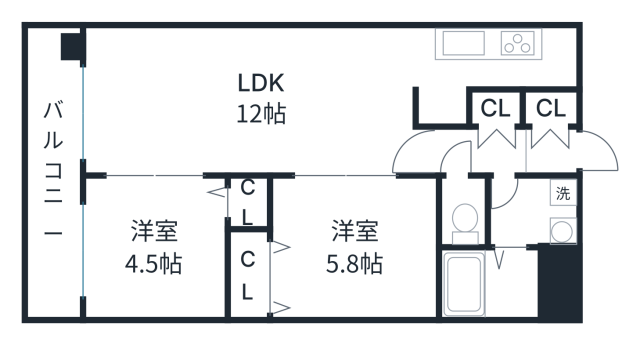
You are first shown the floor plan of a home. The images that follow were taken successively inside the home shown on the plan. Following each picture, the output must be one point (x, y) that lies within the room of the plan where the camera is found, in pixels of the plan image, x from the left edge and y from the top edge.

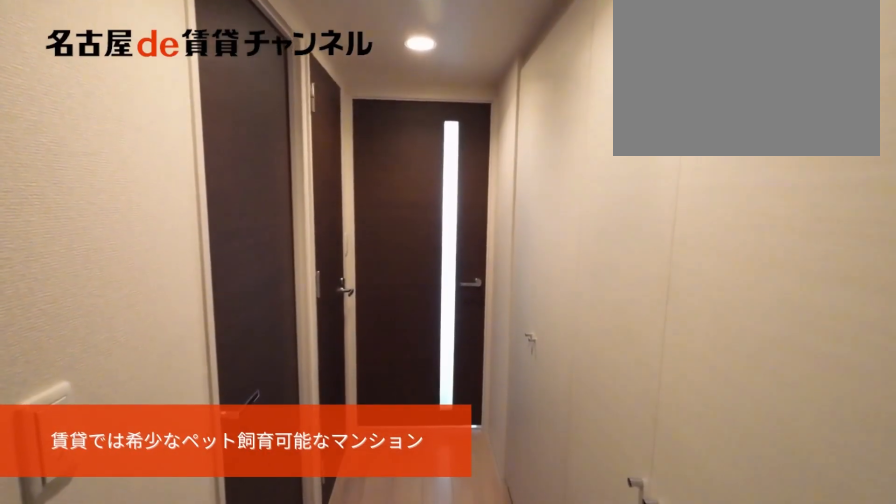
(523, 132)
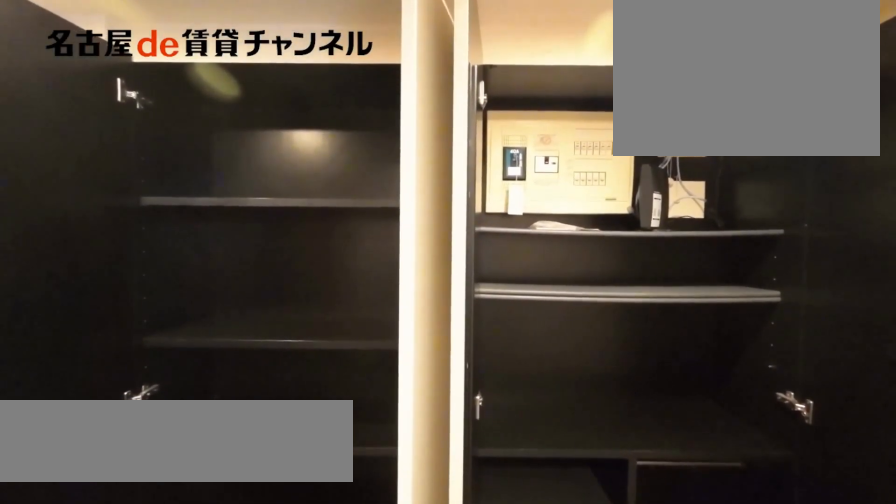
(523, 132)
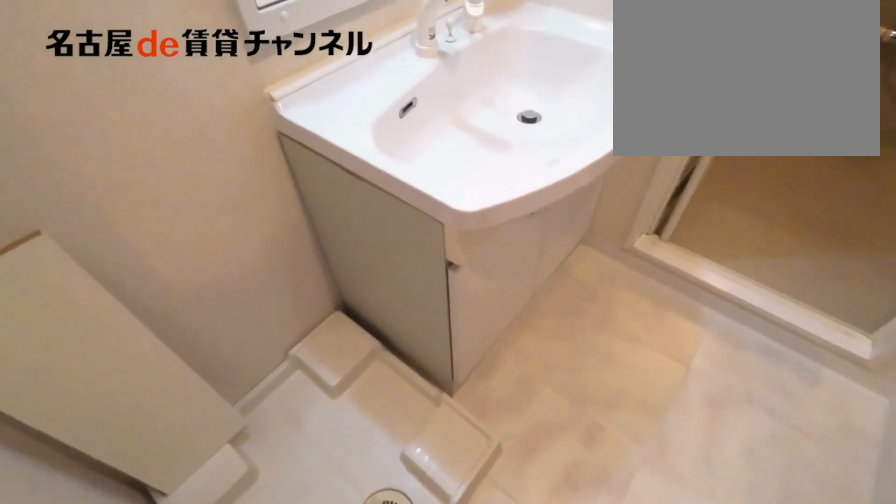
(534, 212)
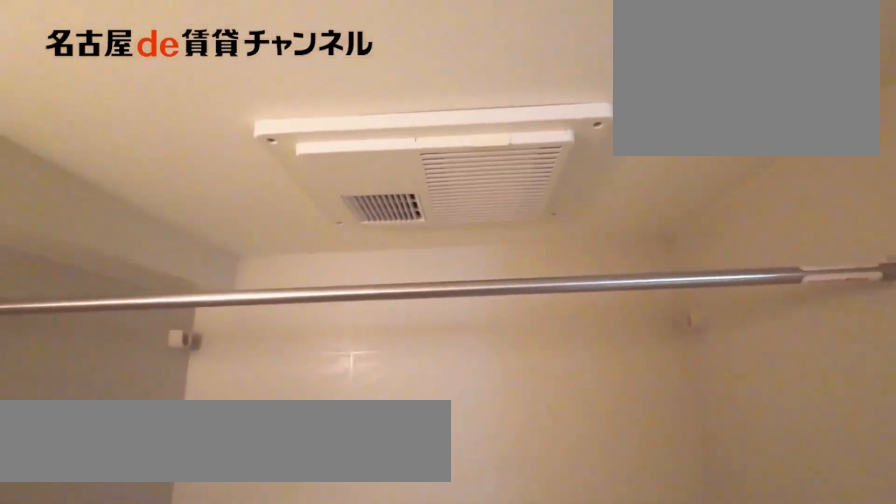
(487, 282)
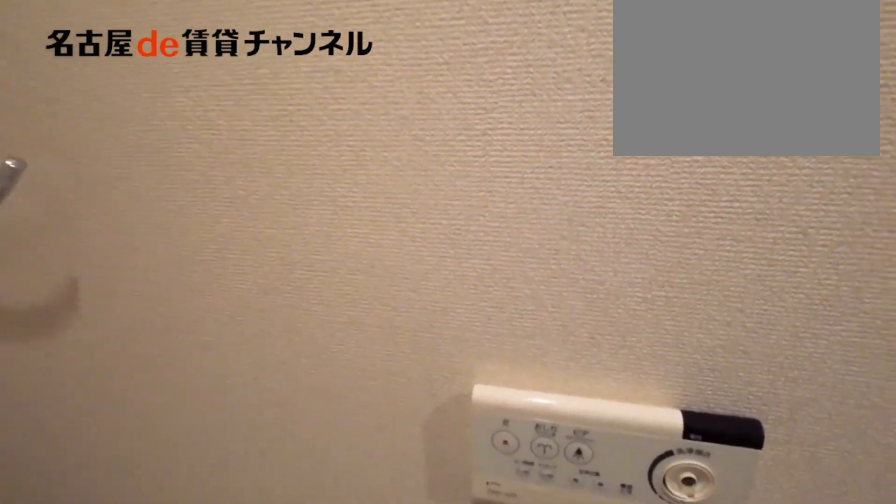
(463, 211)
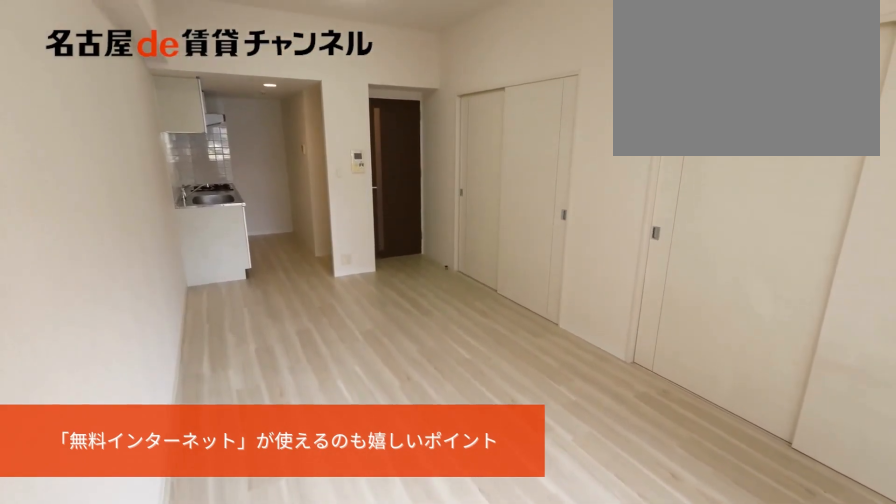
(257, 100)
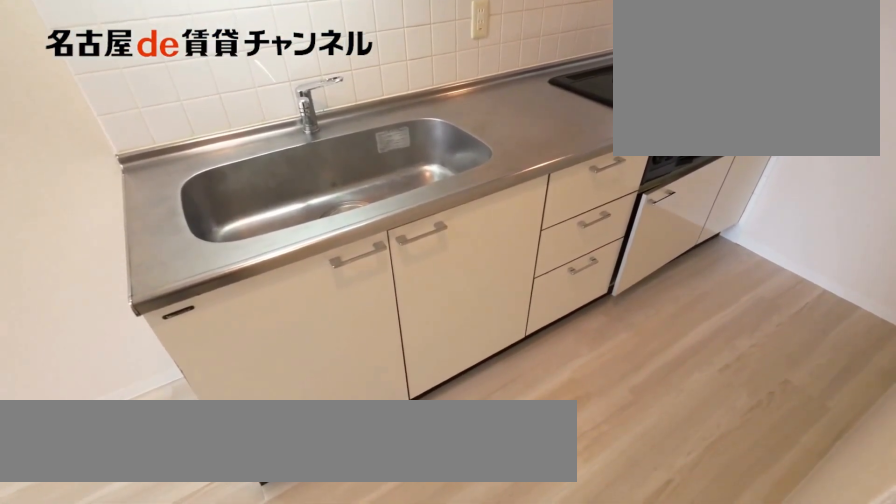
(497, 58)
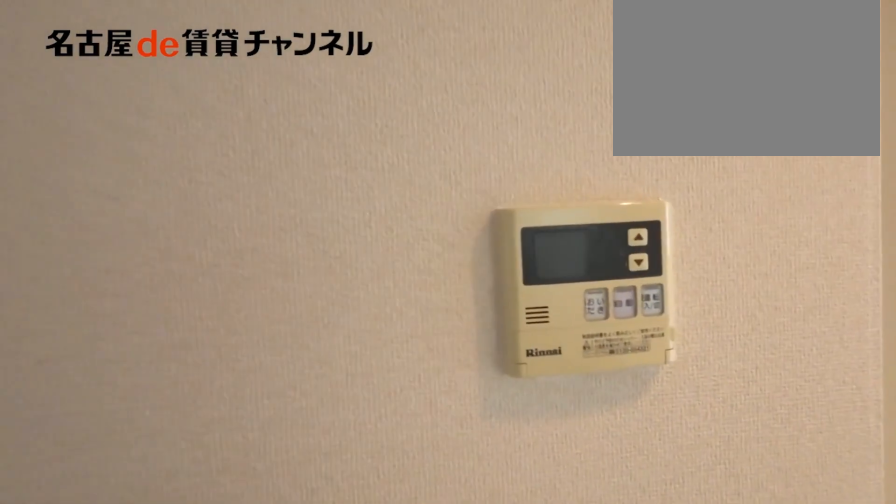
(497, 58)
